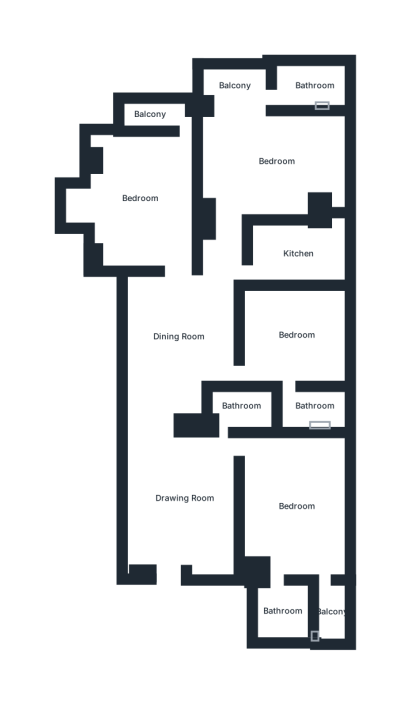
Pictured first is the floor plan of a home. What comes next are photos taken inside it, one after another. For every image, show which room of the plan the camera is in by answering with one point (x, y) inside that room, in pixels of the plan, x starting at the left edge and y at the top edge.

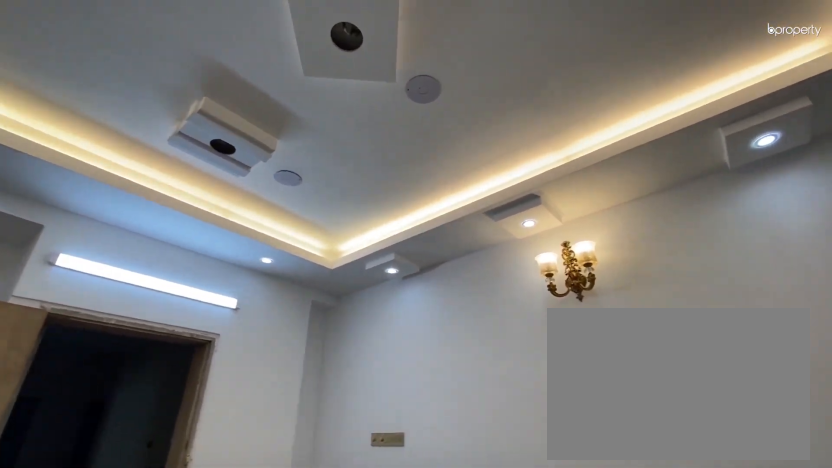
(182, 499)
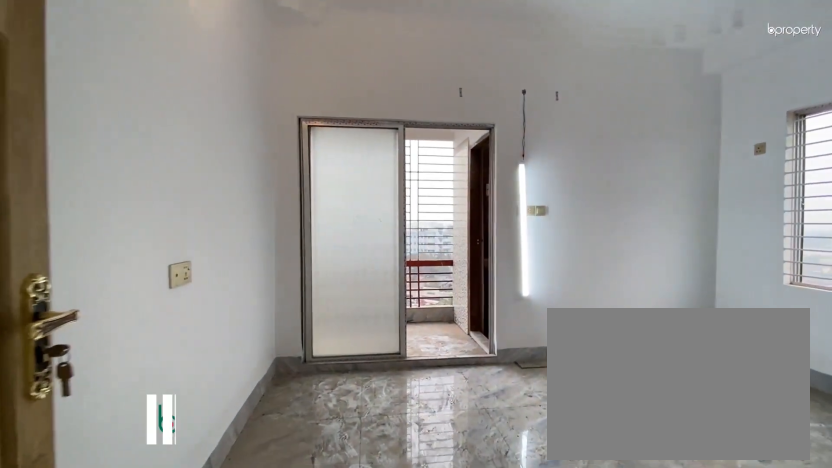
(277, 163)
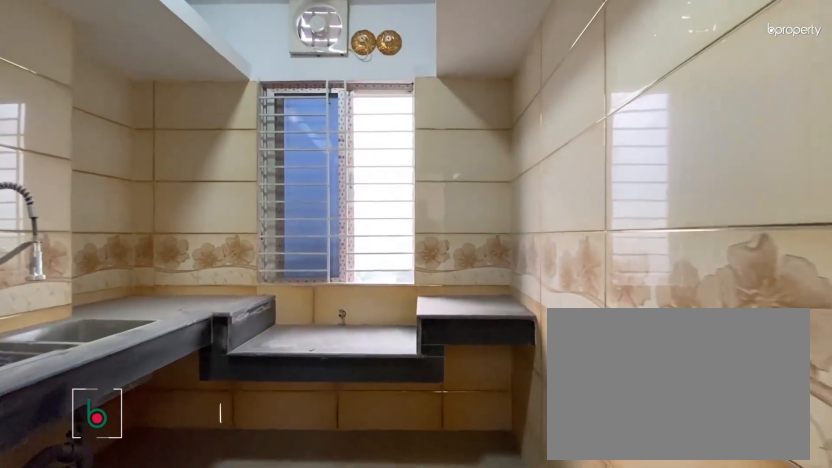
(298, 252)
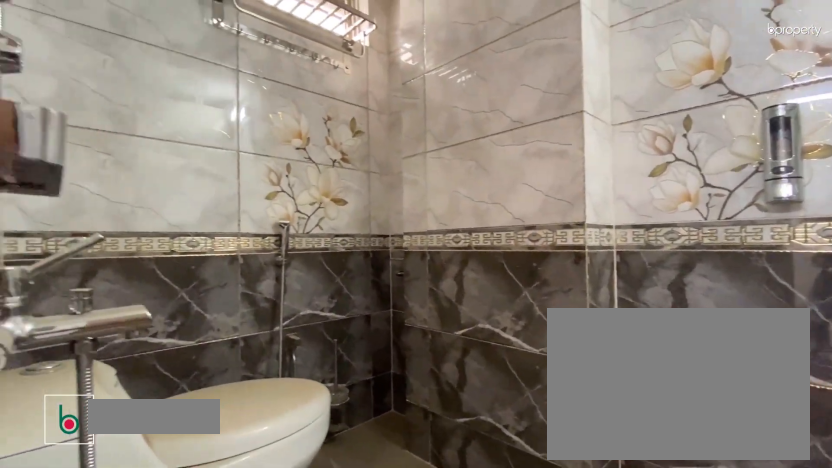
(316, 406)
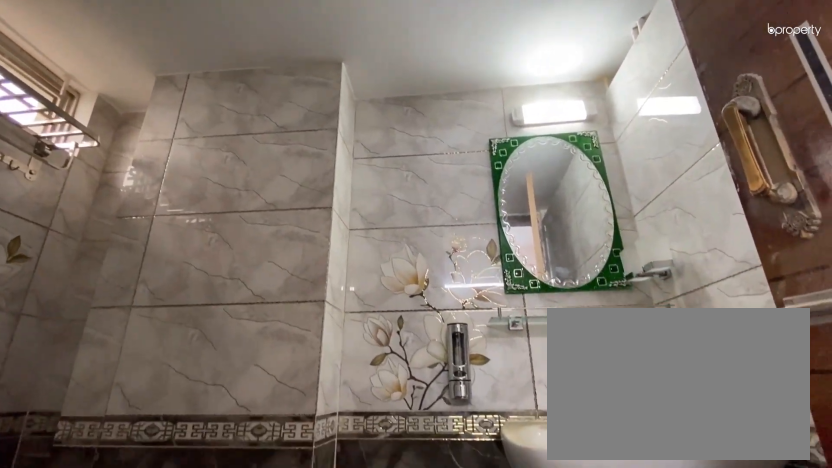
(316, 406)
